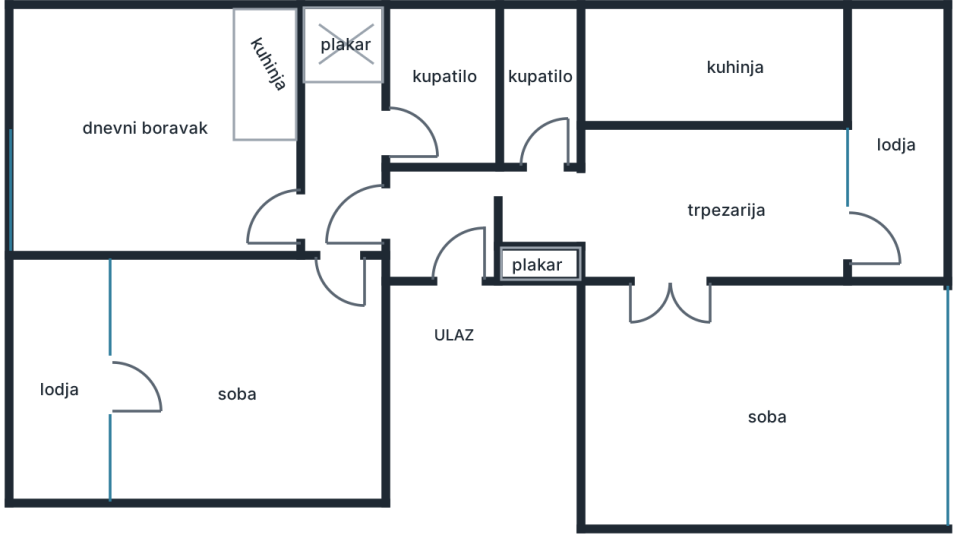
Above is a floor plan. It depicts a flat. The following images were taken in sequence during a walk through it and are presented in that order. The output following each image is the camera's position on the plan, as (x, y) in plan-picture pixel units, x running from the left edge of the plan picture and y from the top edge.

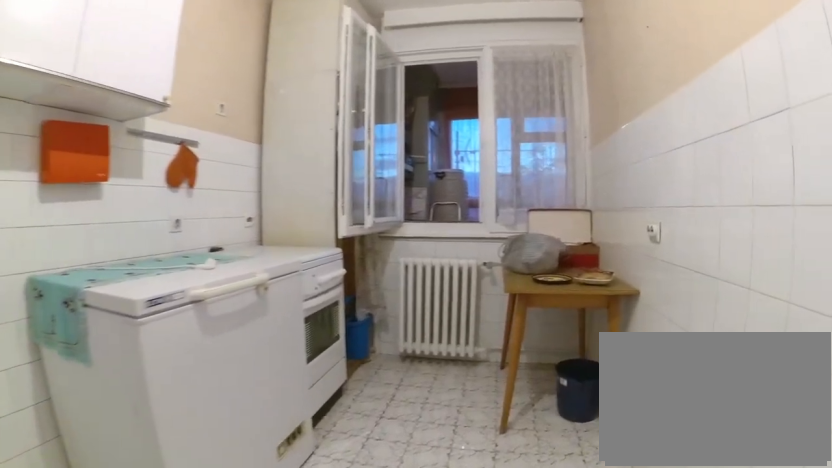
(630, 75)
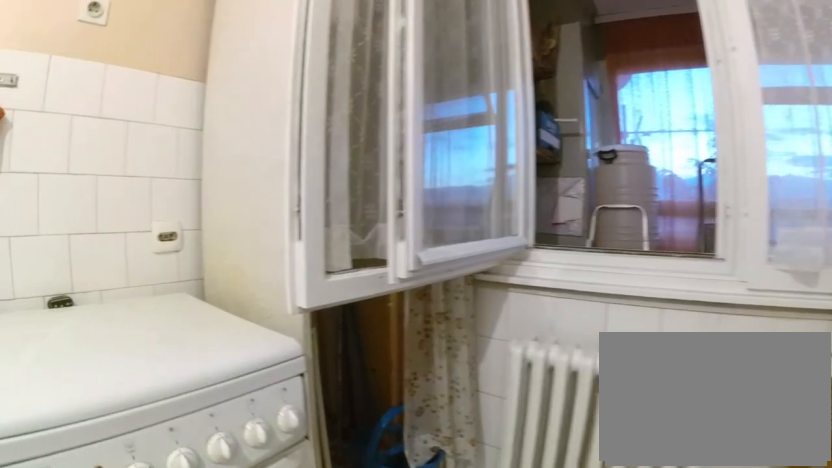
(770, 76)
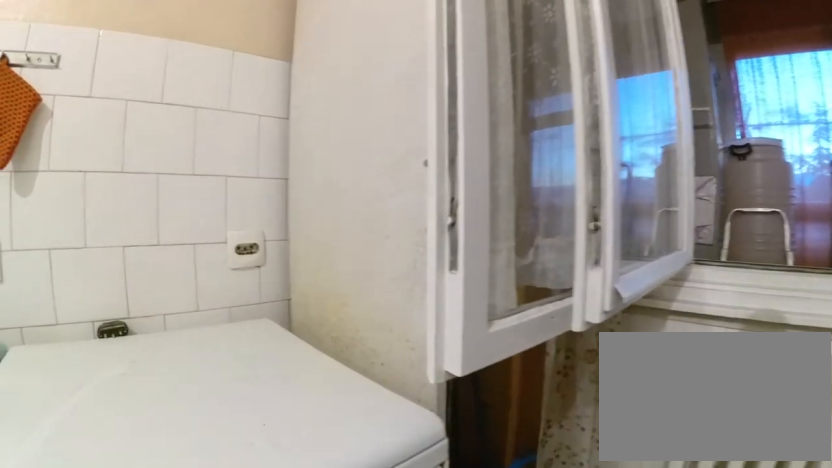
(779, 94)
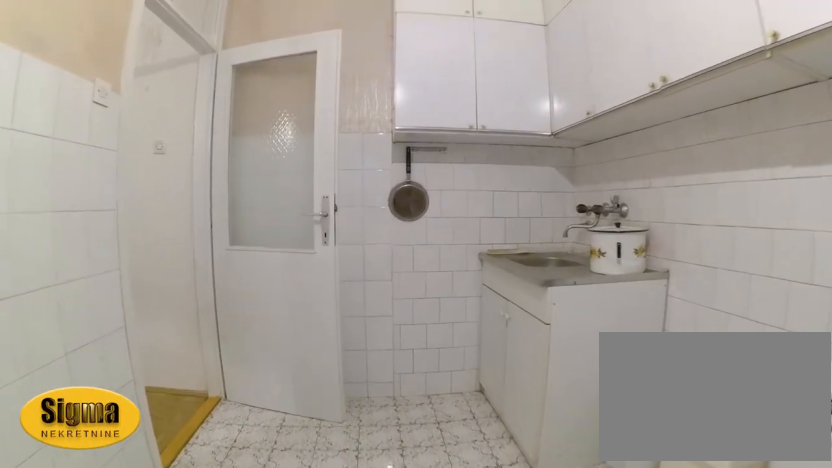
(725, 75)
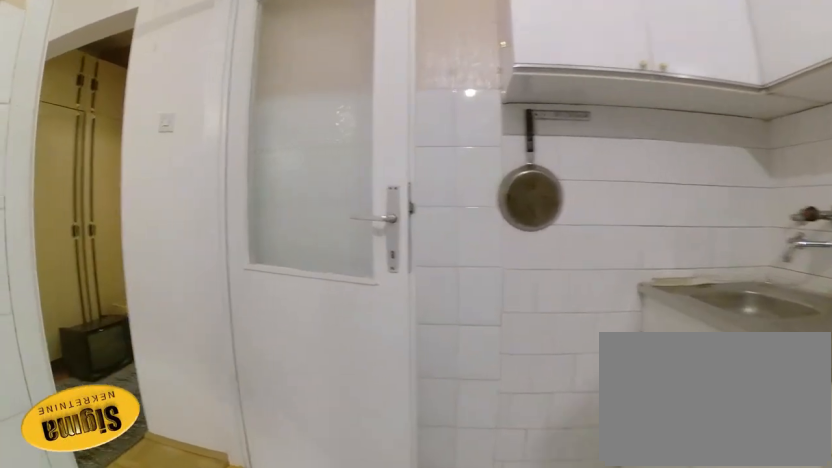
(675, 75)
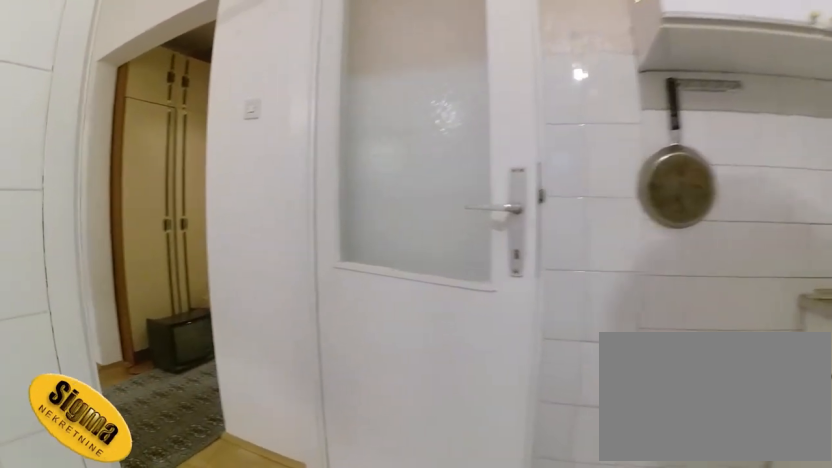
(659, 75)
